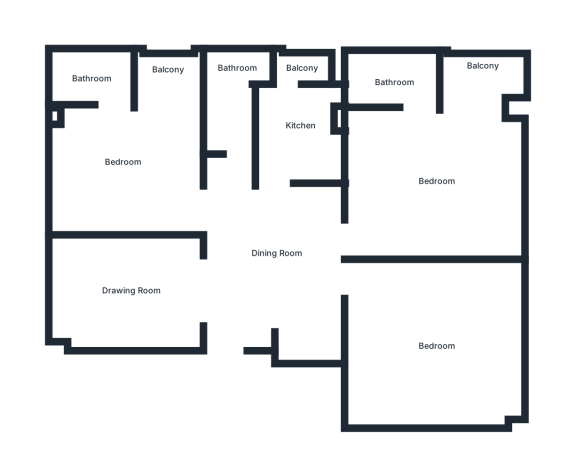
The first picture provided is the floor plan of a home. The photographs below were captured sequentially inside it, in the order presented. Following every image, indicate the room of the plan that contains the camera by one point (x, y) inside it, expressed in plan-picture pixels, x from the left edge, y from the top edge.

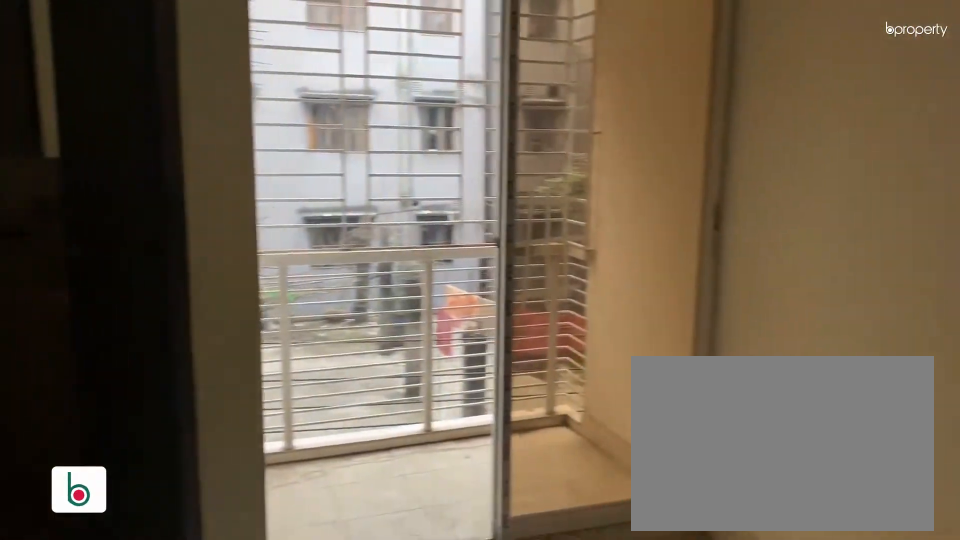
(121, 152)
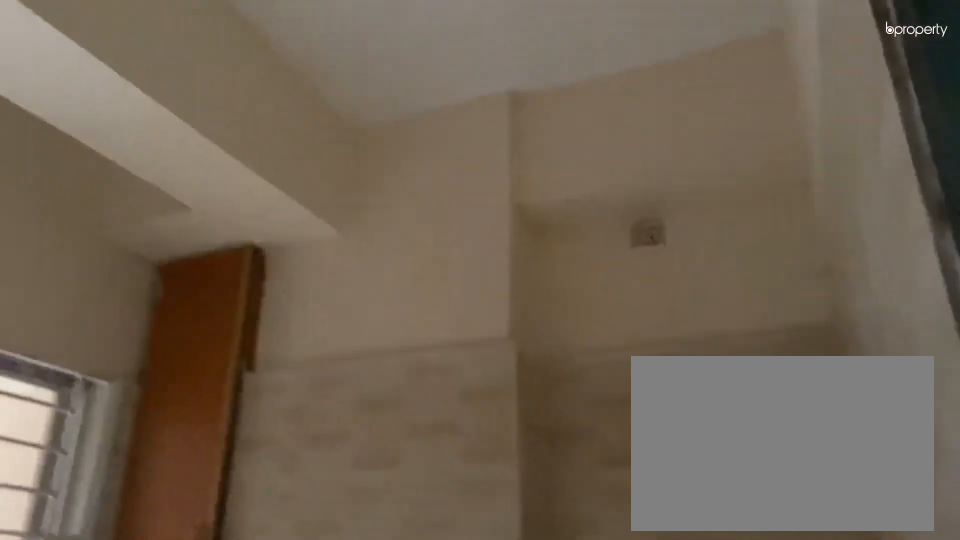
(294, 129)
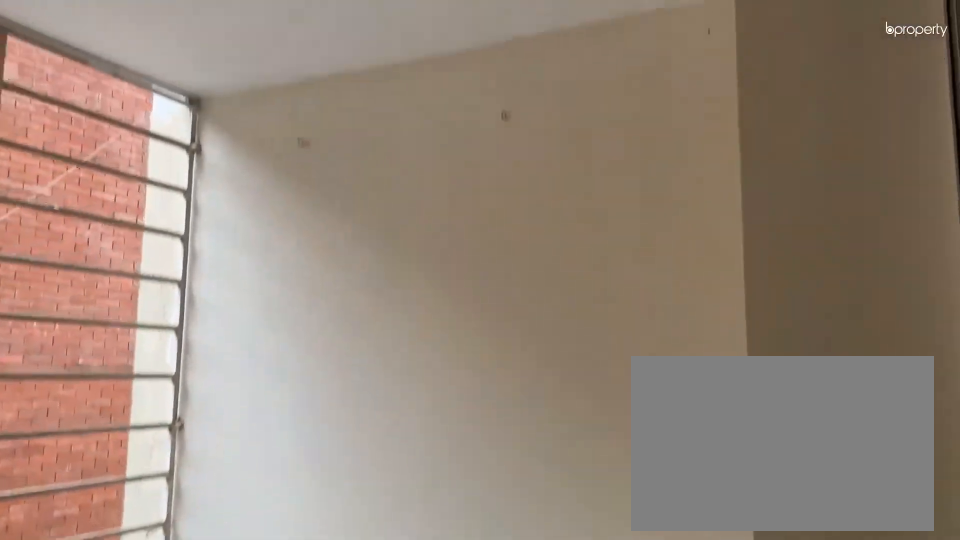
(474, 76)
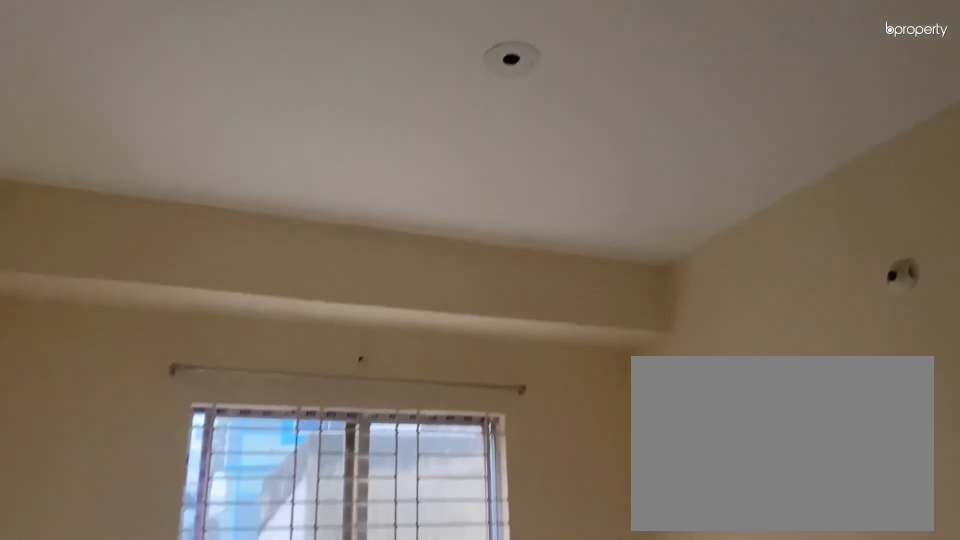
(432, 354)
